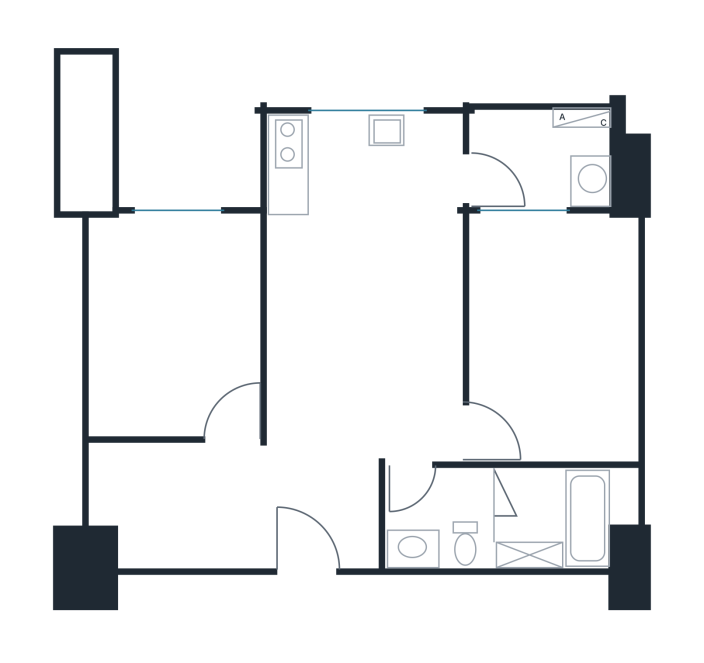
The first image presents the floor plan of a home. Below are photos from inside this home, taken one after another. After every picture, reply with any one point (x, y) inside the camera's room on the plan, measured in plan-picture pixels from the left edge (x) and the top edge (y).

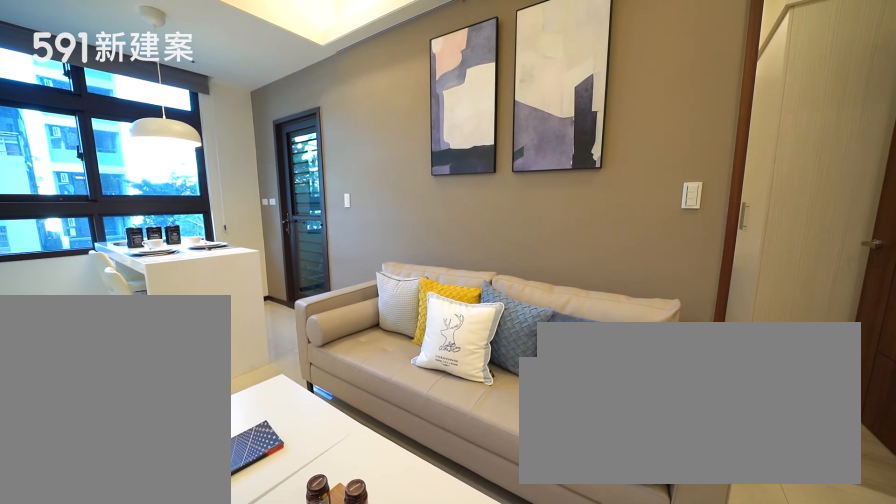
(365, 338)
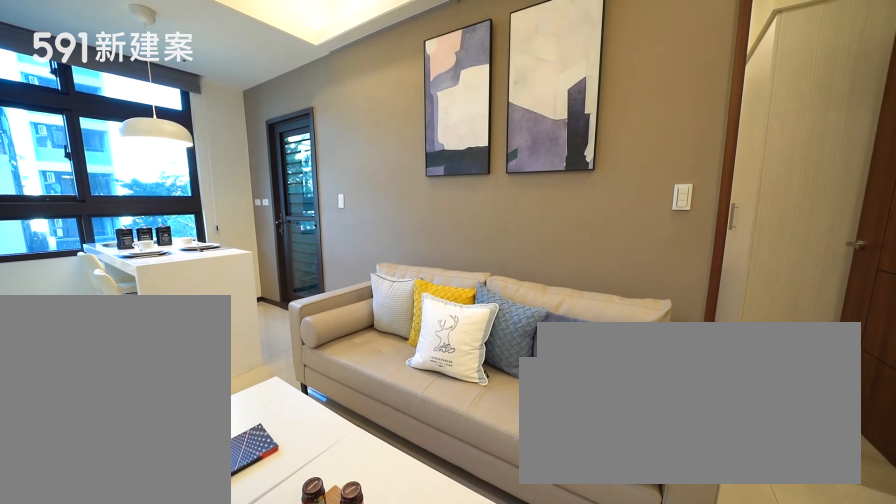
(365, 338)
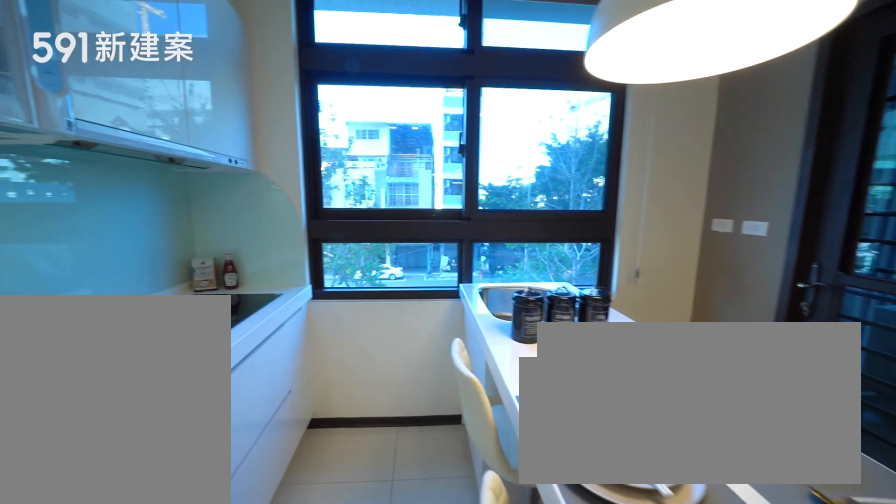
(365, 172)
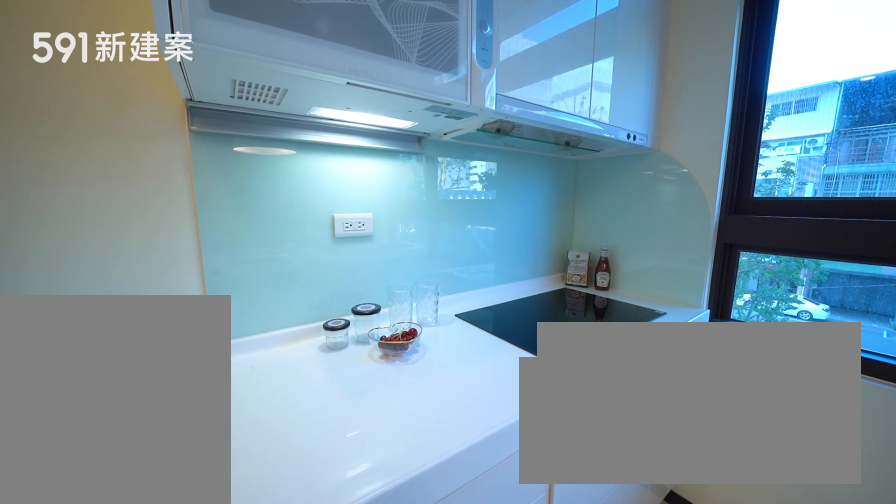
(365, 172)
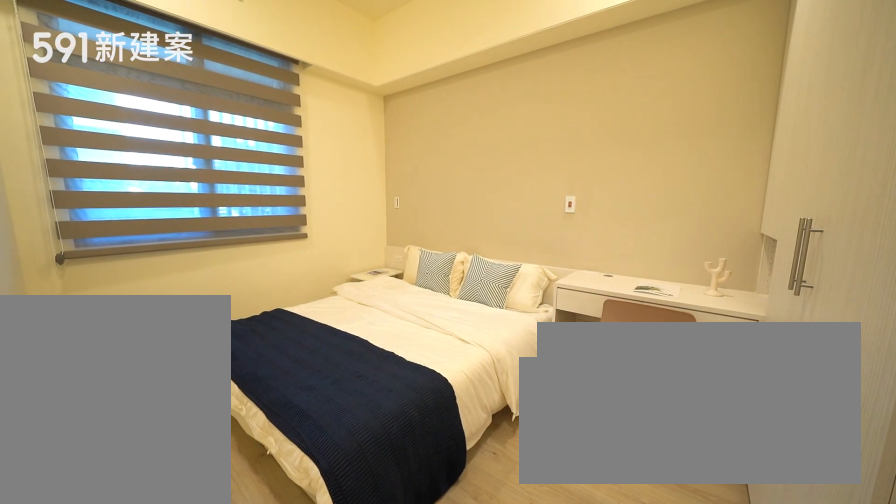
(555, 334)
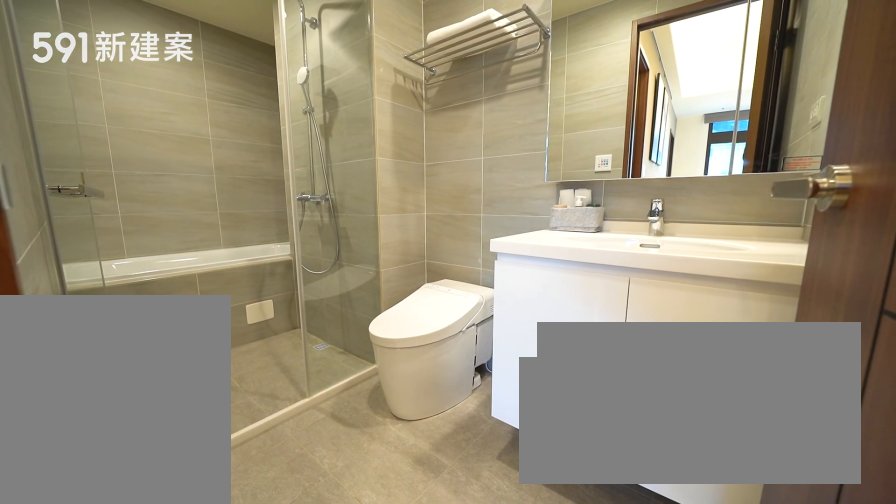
(517, 519)
